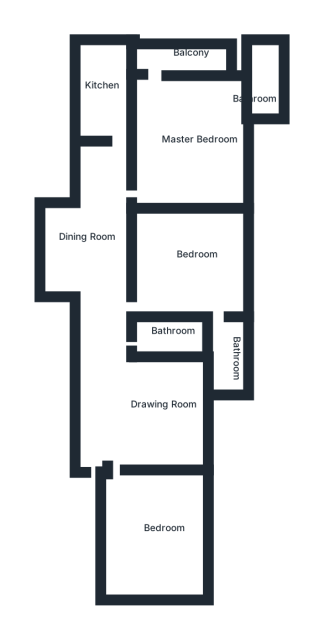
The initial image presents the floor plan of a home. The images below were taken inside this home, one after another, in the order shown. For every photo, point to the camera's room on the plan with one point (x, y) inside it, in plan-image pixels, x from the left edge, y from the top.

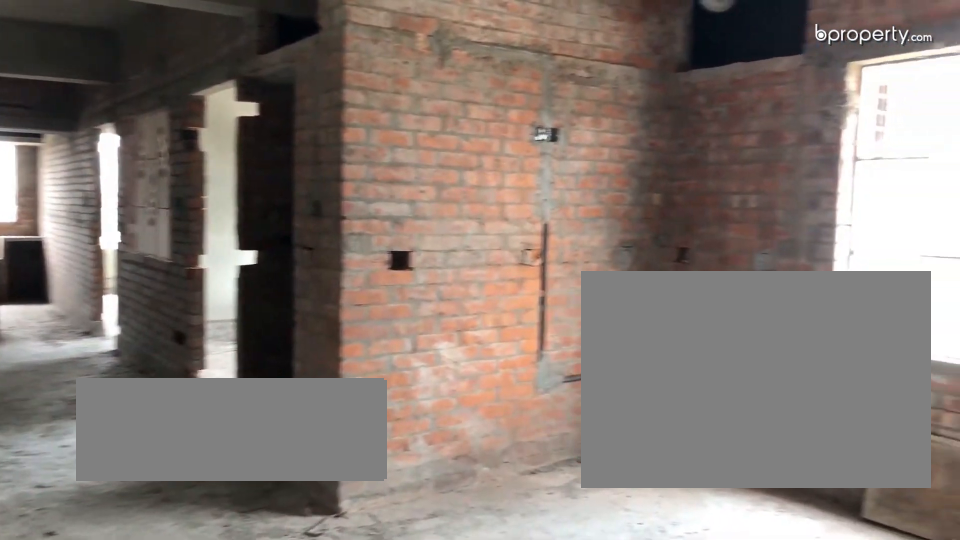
(136, 419)
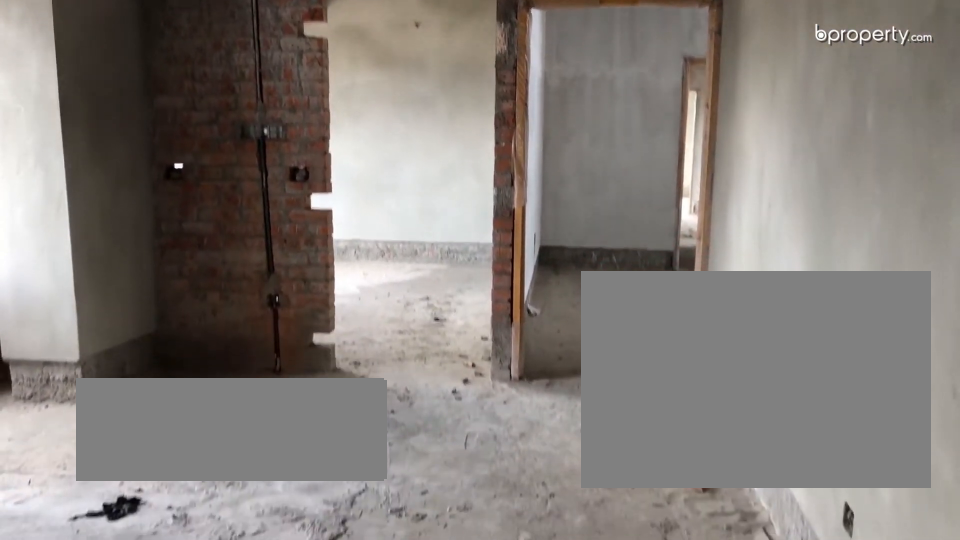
(136, 419)
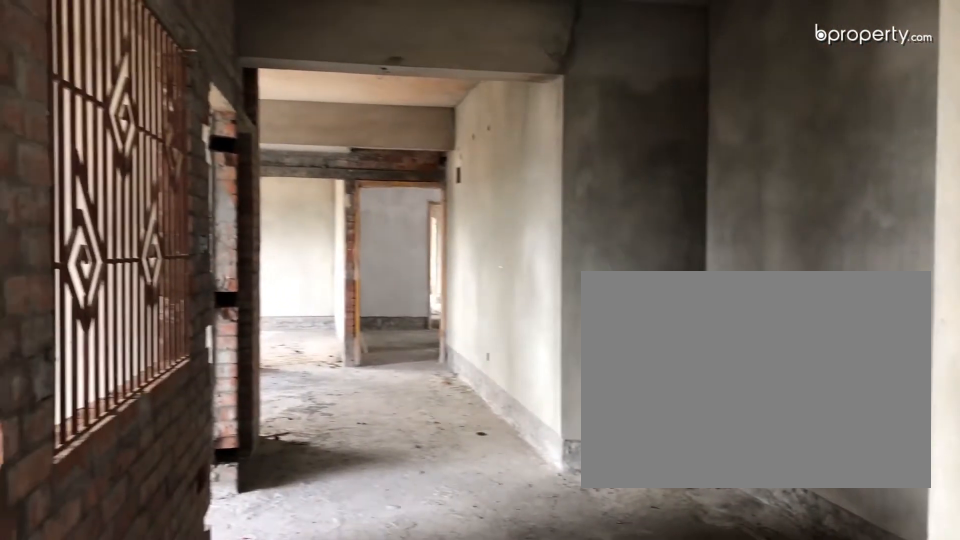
(99, 246)
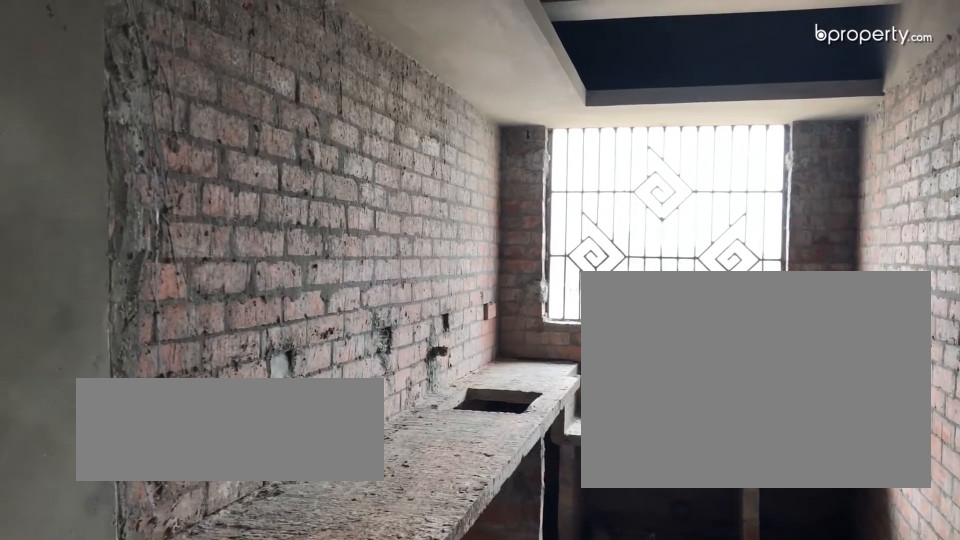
(105, 104)
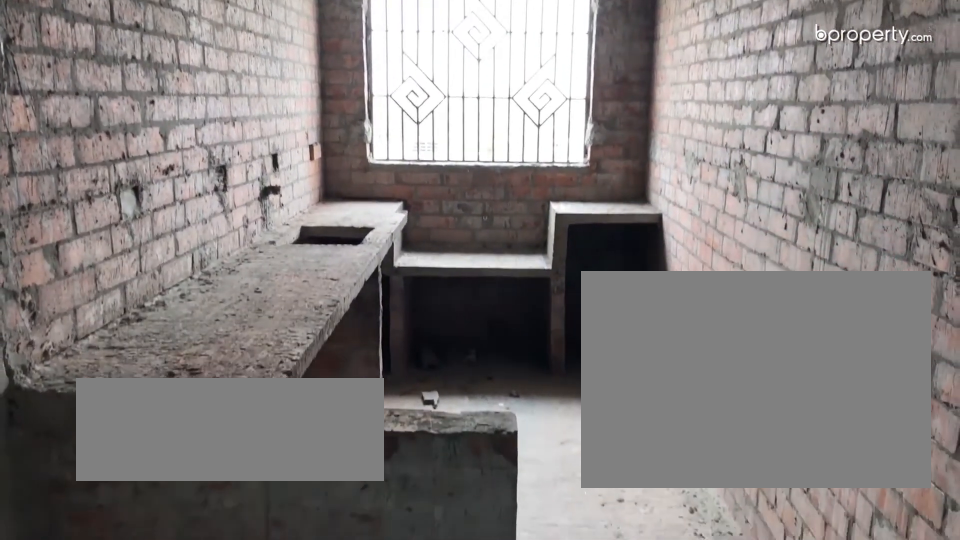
(105, 104)
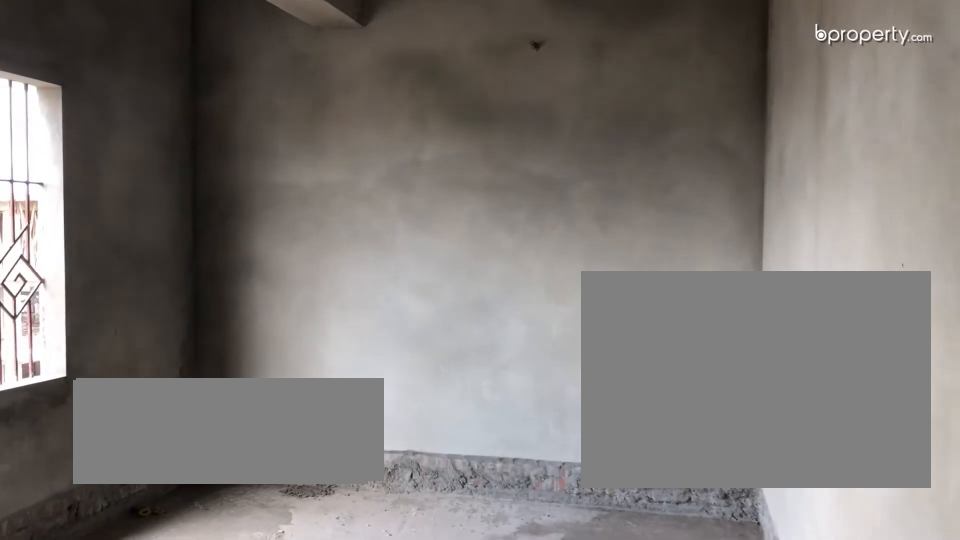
(161, 540)
